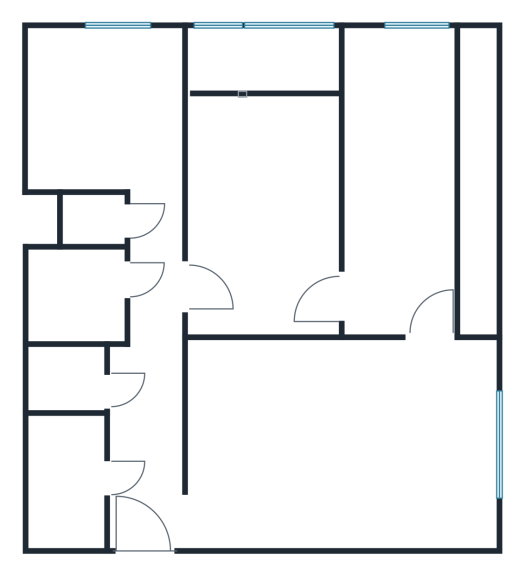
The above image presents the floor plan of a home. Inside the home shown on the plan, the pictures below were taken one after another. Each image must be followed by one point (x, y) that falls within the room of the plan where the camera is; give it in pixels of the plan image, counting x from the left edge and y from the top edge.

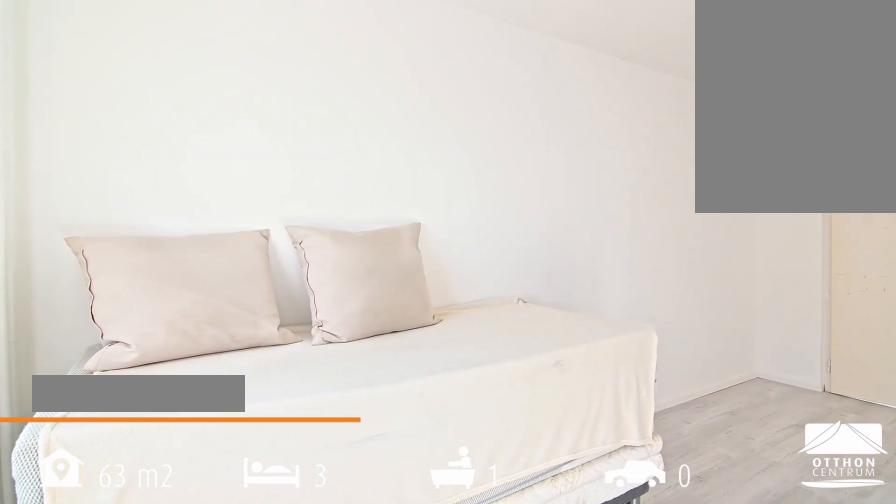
(404, 197)
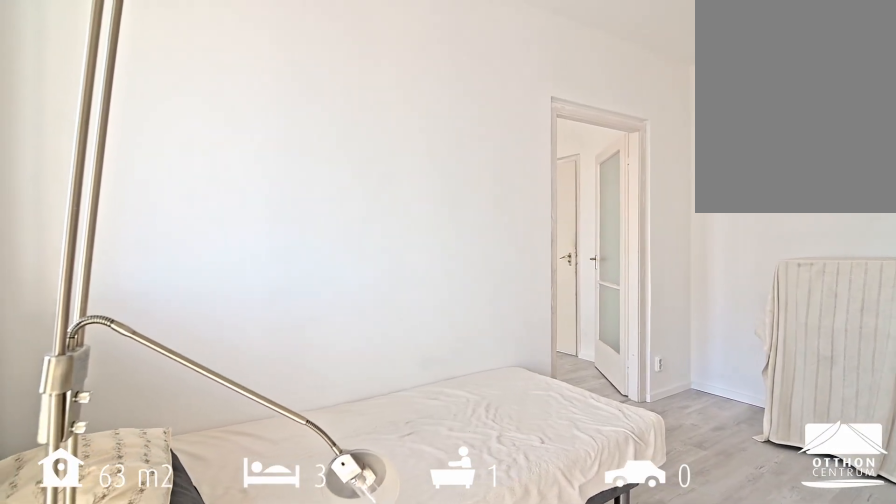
(269, 214)
